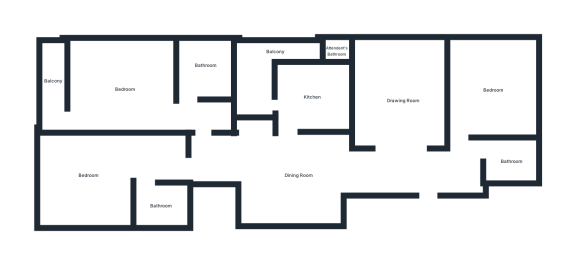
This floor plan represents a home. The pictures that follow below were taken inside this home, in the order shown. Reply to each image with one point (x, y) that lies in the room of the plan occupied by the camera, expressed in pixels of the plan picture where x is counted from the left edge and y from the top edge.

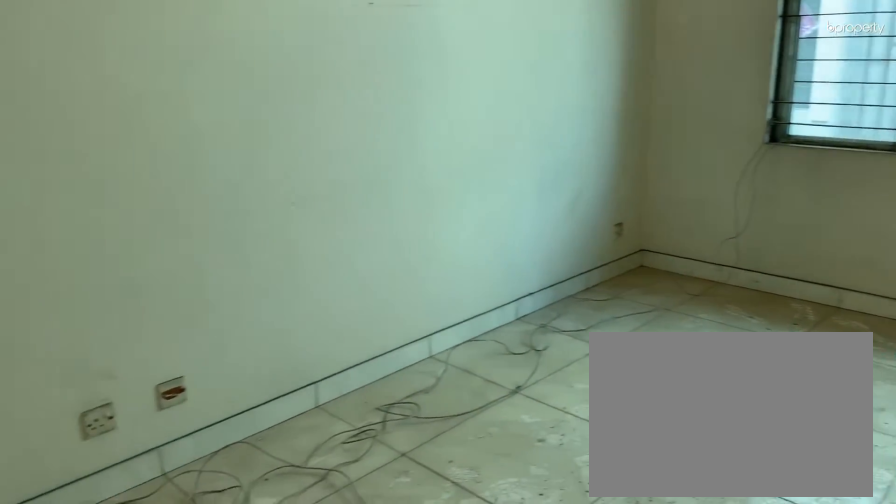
(404, 95)
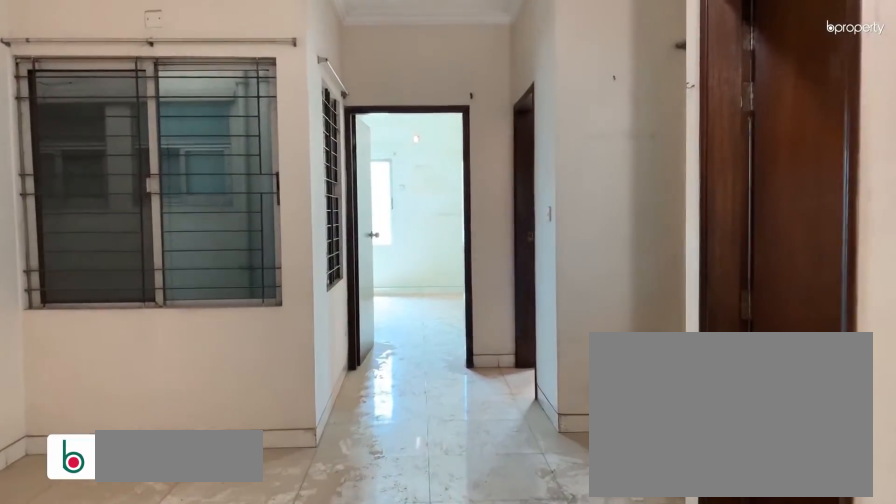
(295, 184)
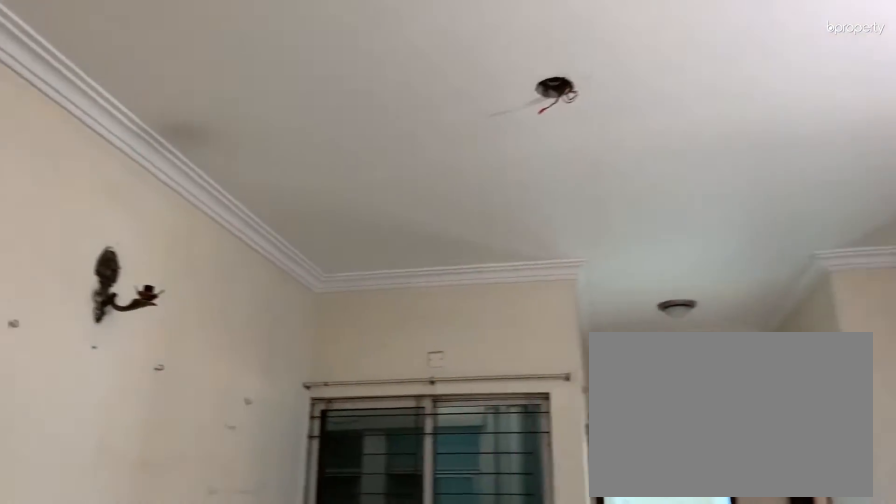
(295, 184)
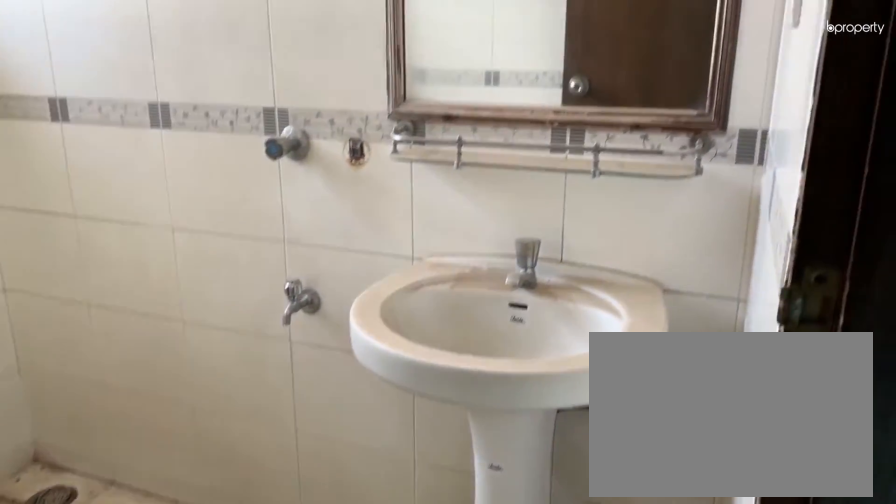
(511, 161)
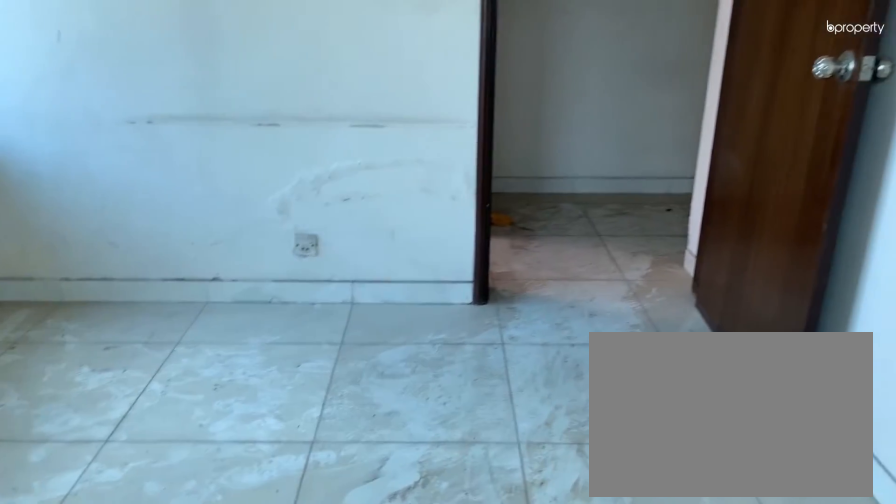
(494, 87)
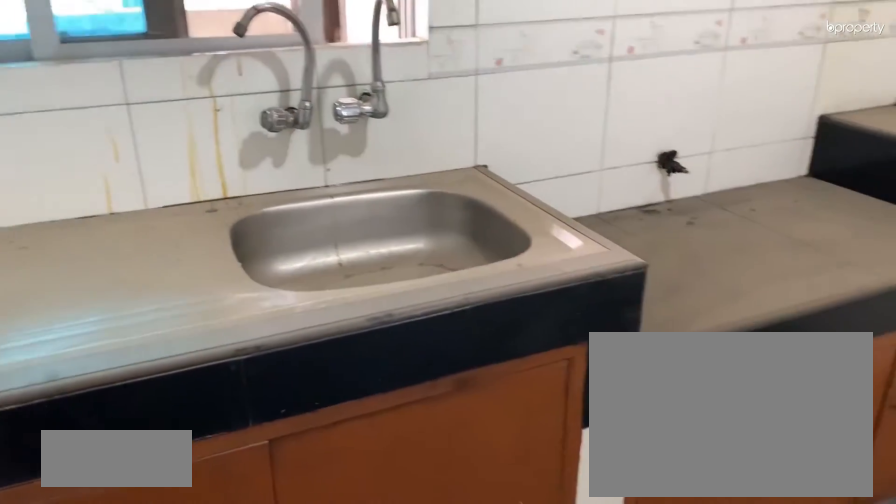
(312, 98)
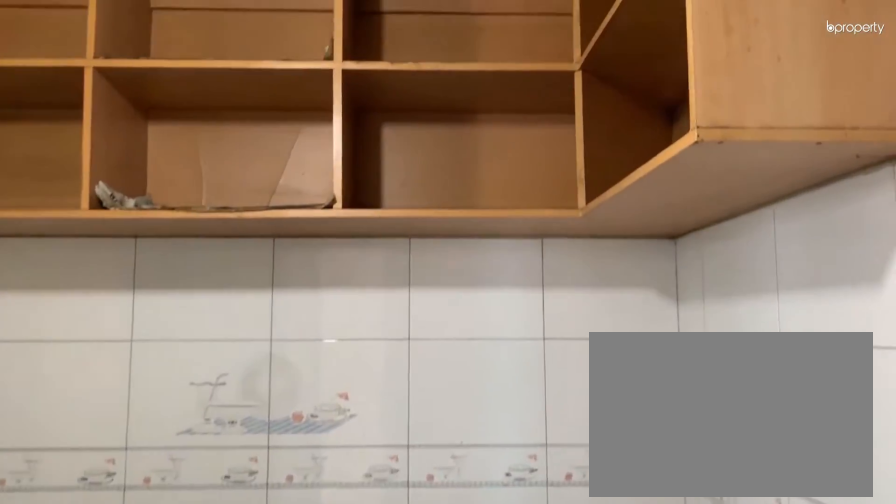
(312, 98)
